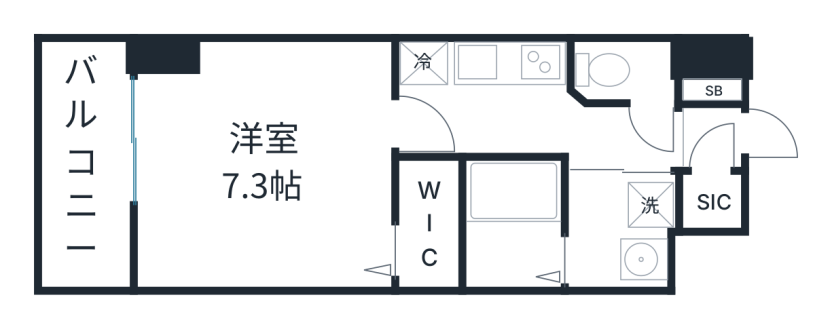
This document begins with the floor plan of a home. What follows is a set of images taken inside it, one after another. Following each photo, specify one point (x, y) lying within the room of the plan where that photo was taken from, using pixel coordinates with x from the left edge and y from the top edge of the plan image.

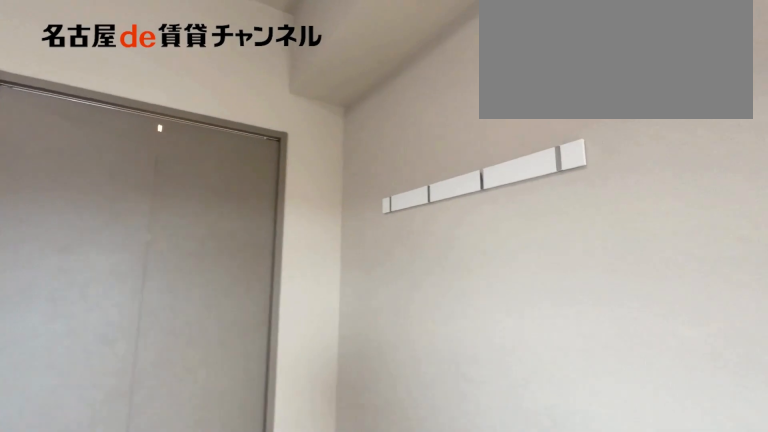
(267, 167)
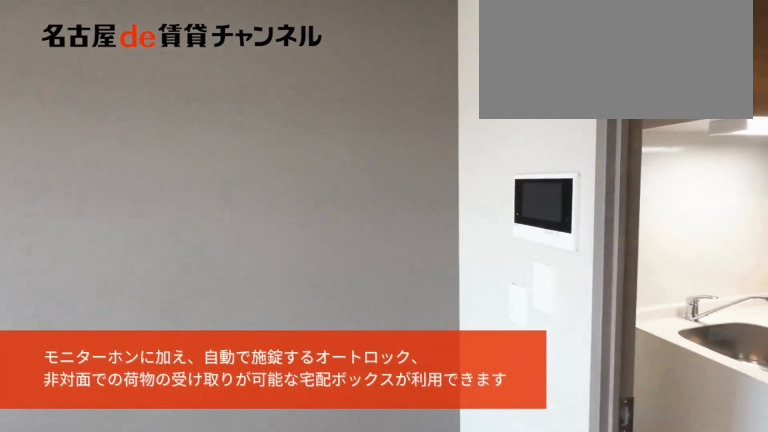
(267, 167)
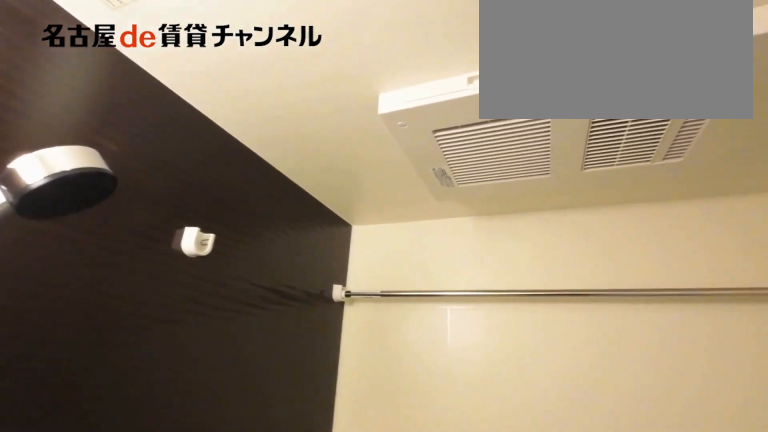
(513, 225)
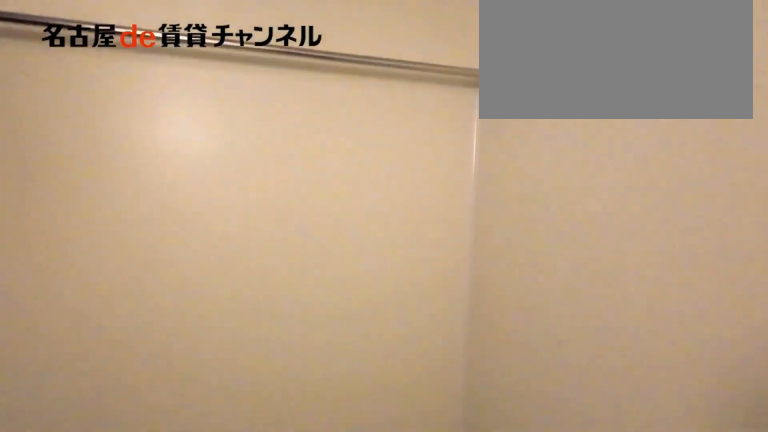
(513, 225)
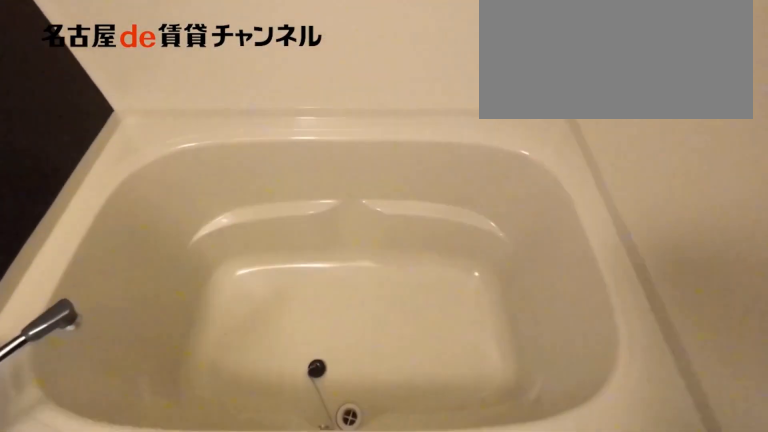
(513, 225)
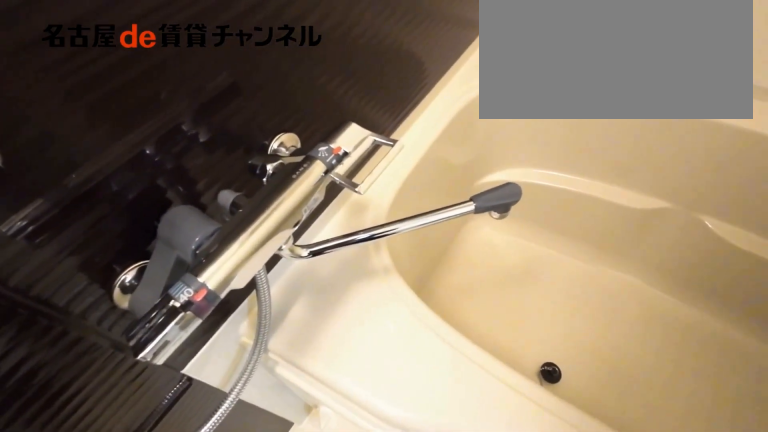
(513, 225)
